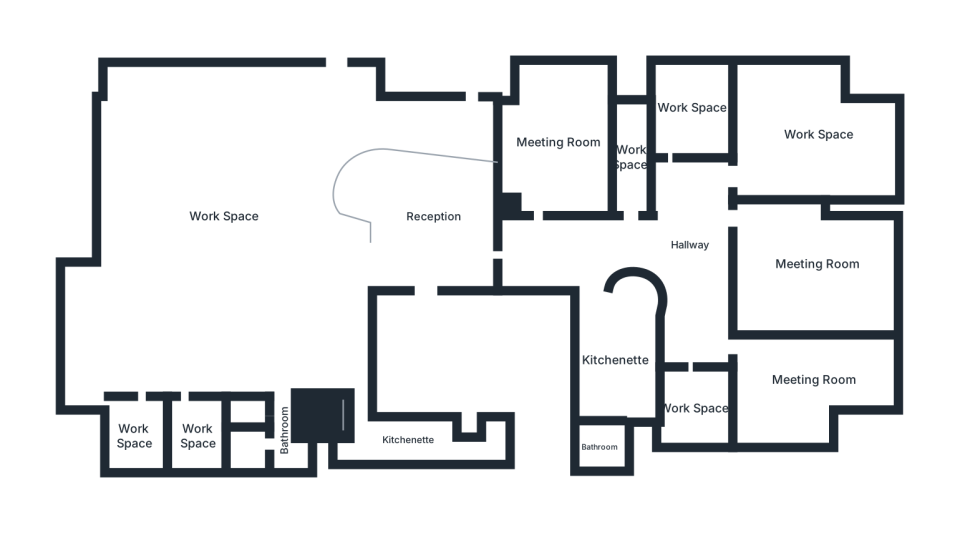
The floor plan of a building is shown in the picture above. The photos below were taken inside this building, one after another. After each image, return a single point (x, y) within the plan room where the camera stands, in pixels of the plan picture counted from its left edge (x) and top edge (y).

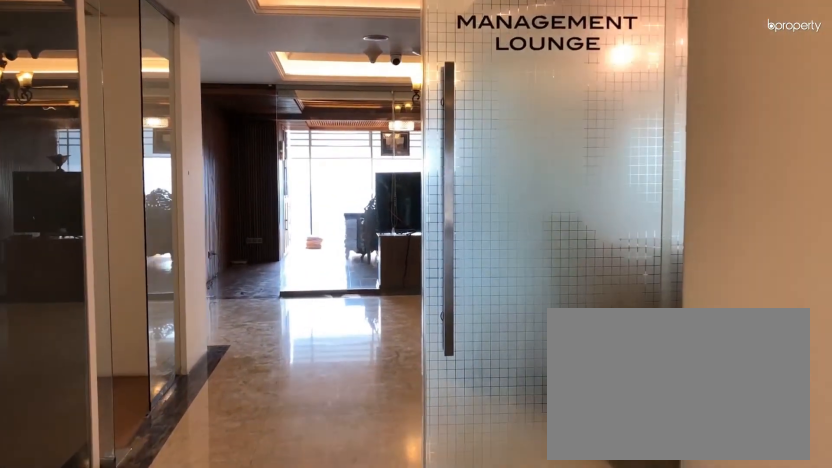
(539, 249)
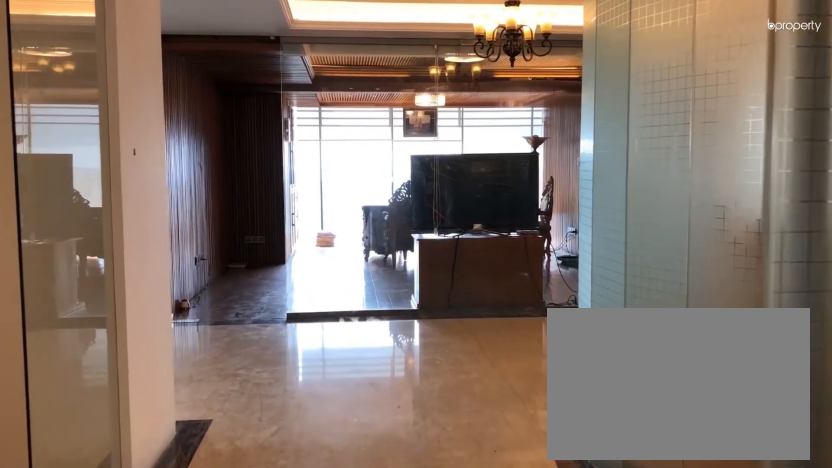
(539, 249)
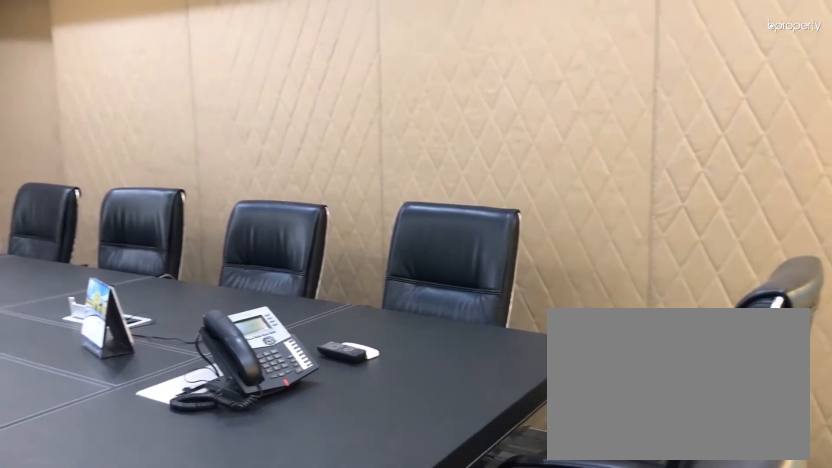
(561, 142)
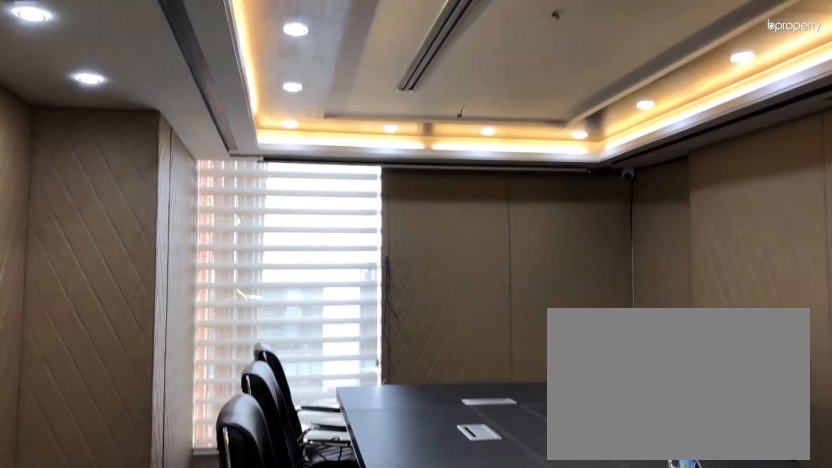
(561, 142)
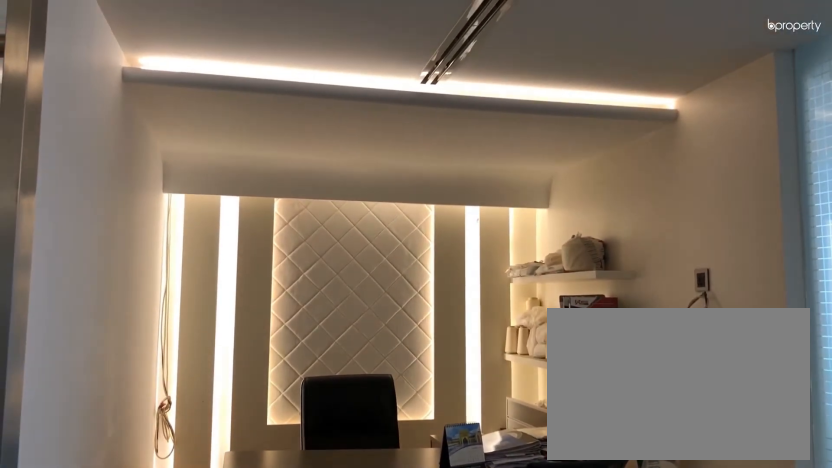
(632, 159)
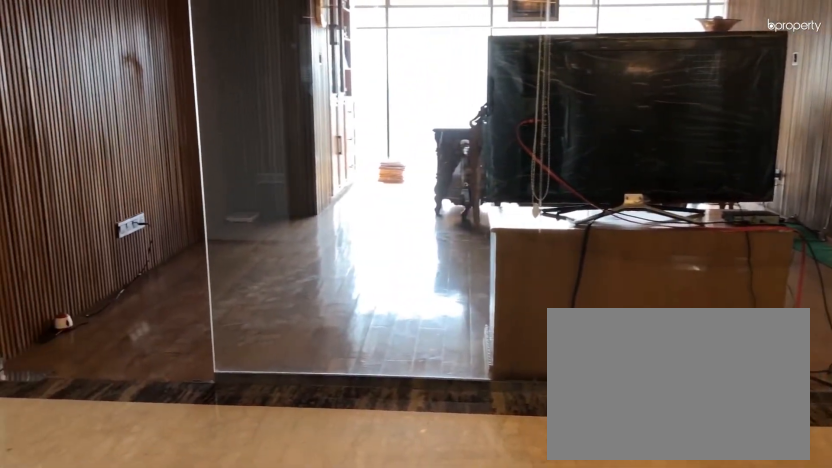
(689, 245)
